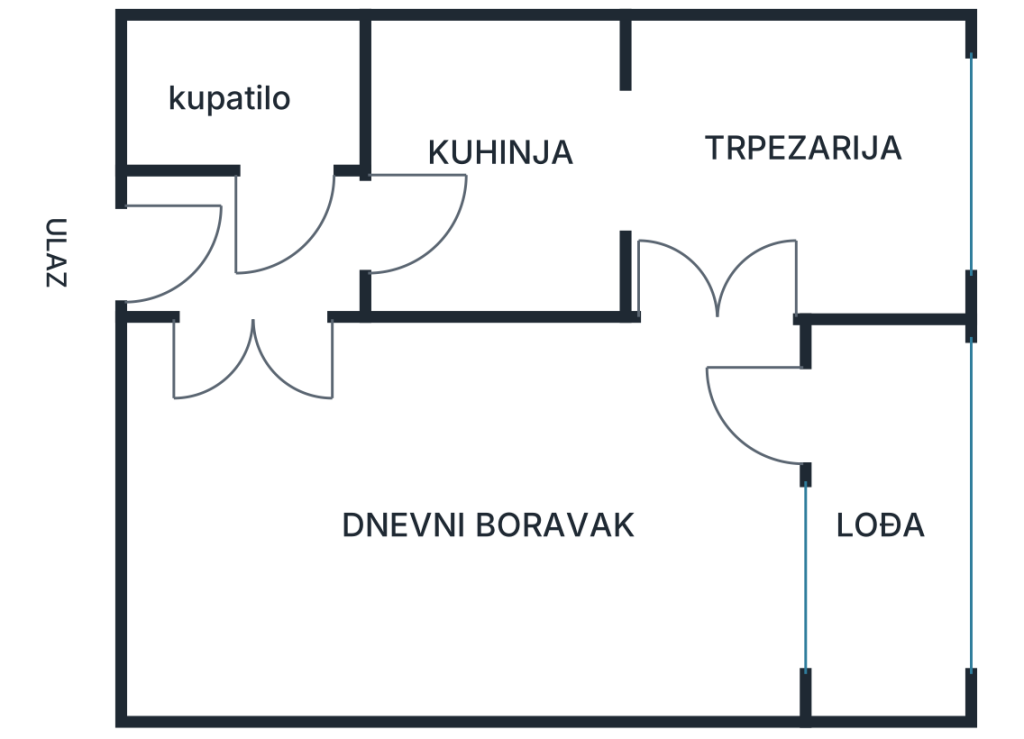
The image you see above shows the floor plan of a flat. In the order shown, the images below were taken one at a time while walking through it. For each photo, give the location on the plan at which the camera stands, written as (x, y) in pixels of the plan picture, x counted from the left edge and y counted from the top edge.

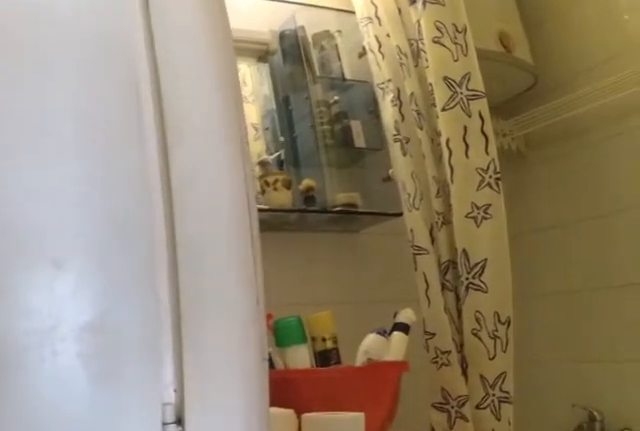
(313, 216)
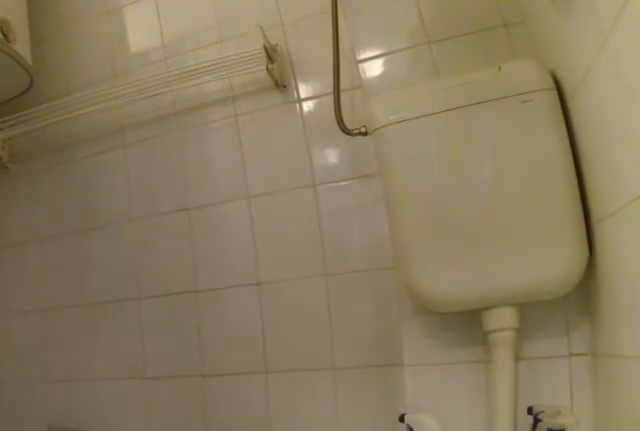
(291, 183)
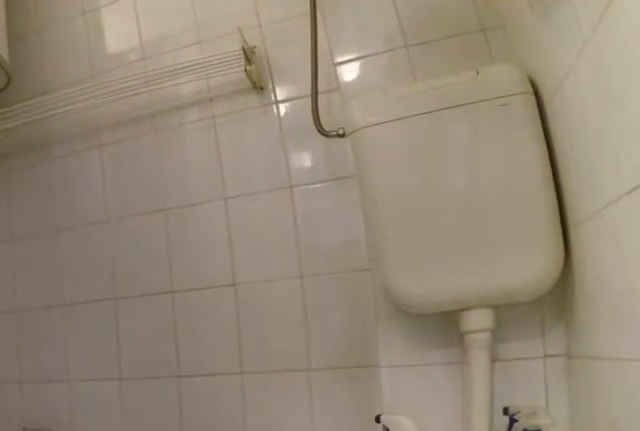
(291, 183)
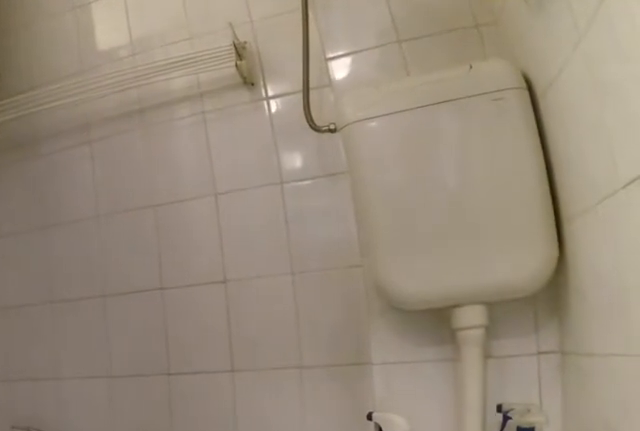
(291, 183)
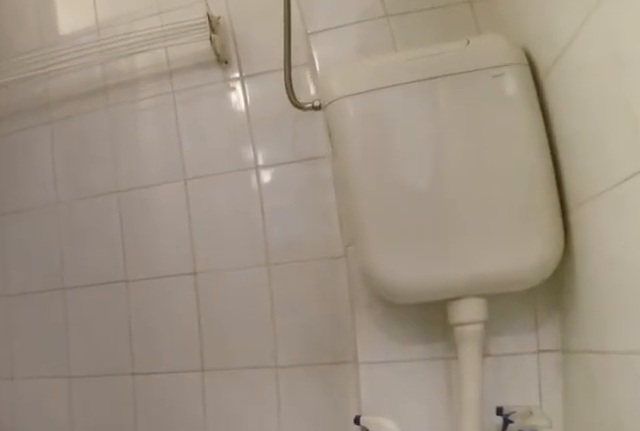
(278, 168)
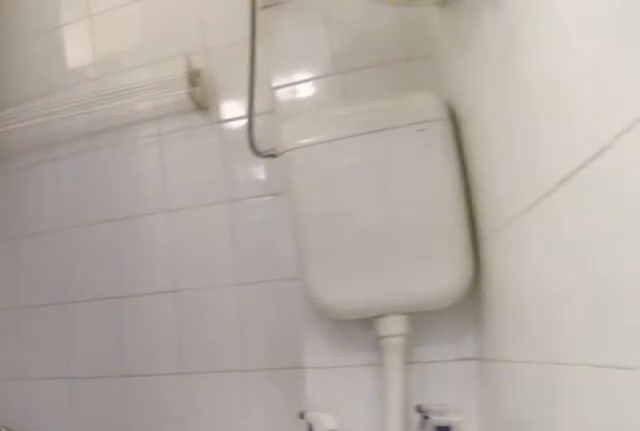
(283, 177)
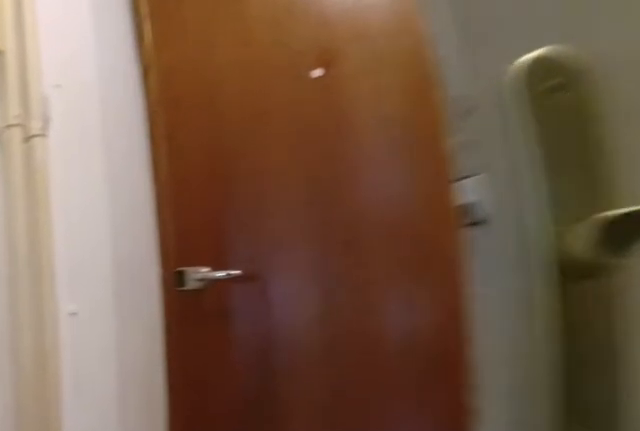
(307, 224)
